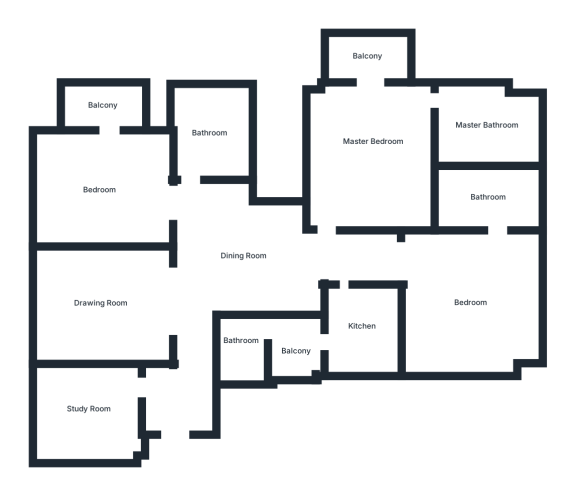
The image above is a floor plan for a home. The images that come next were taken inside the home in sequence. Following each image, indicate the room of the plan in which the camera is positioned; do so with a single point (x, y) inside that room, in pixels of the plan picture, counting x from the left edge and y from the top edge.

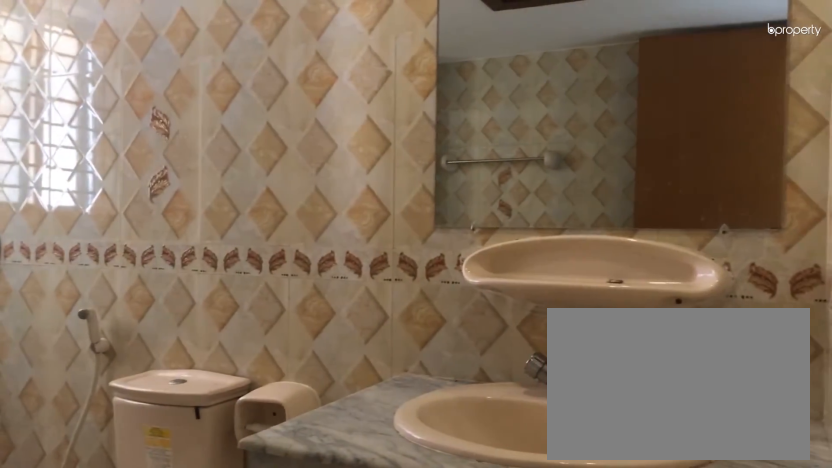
(486, 125)
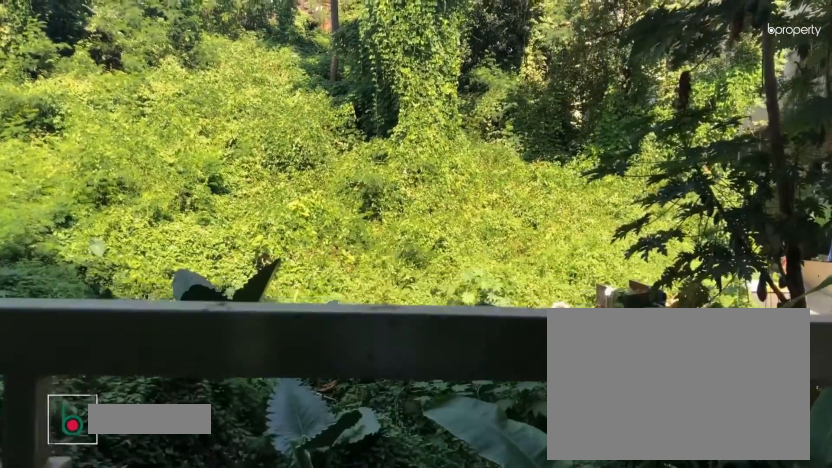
(368, 55)
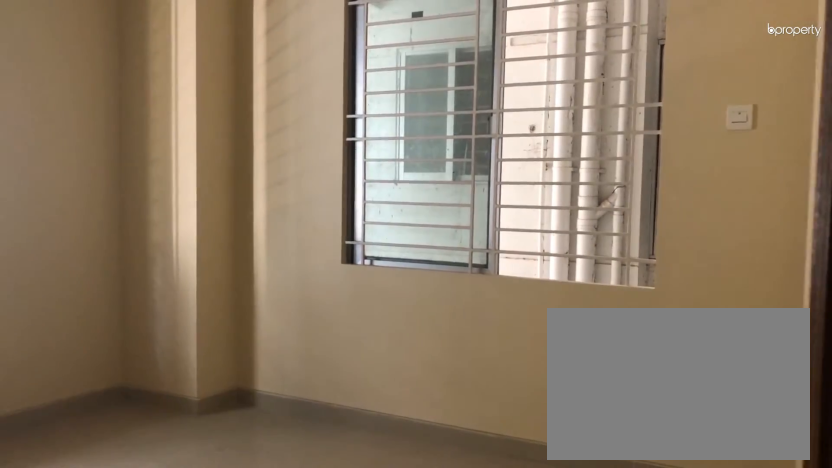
(469, 301)
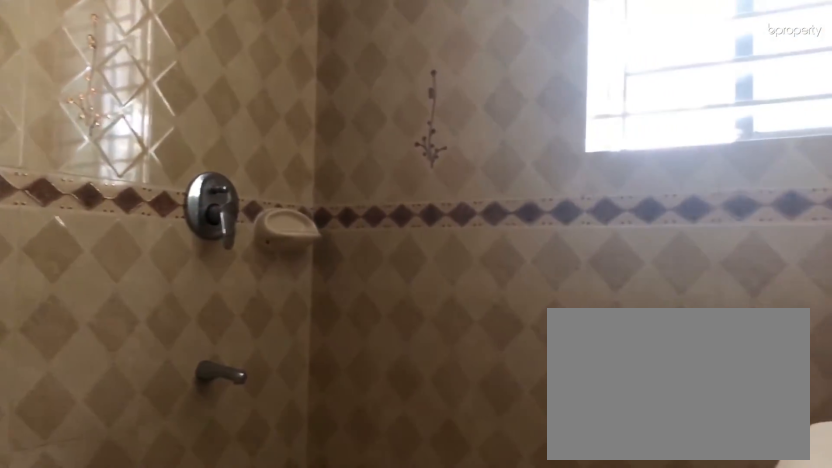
(488, 197)
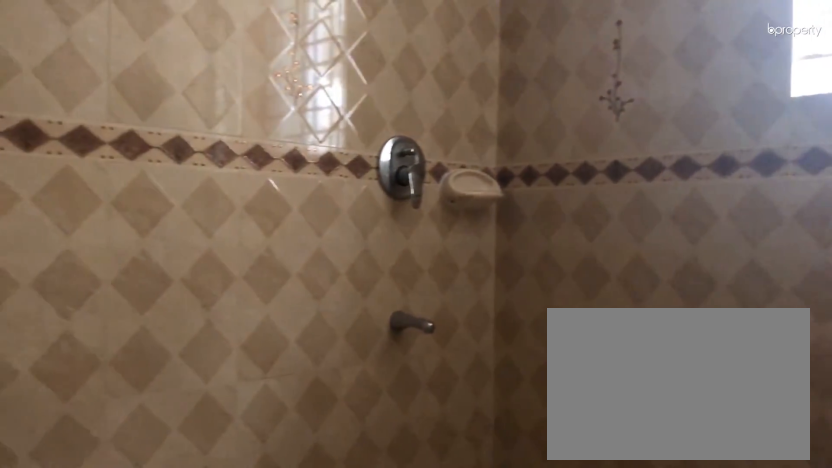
(488, 197)
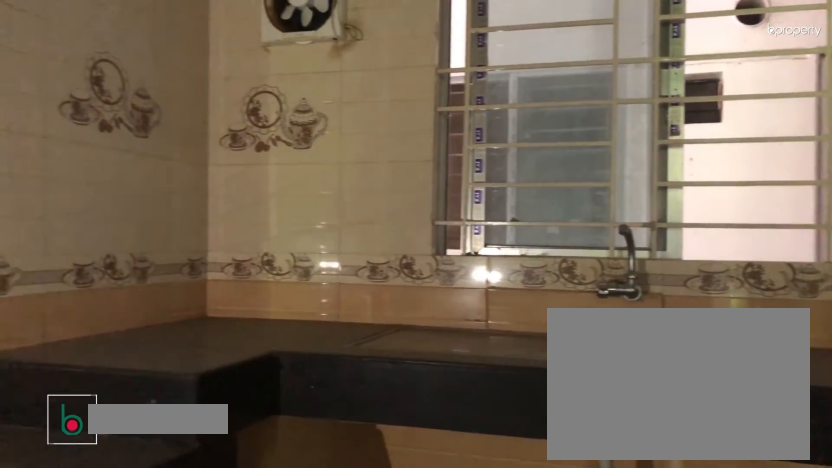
(363, 328)
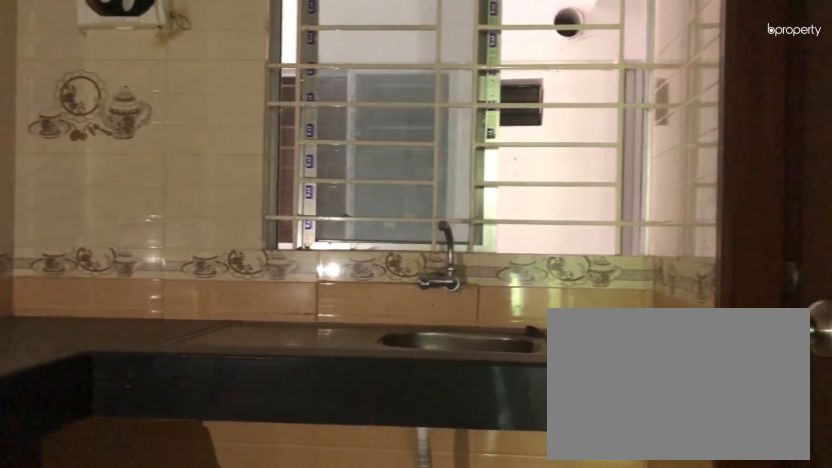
(363, 328)
